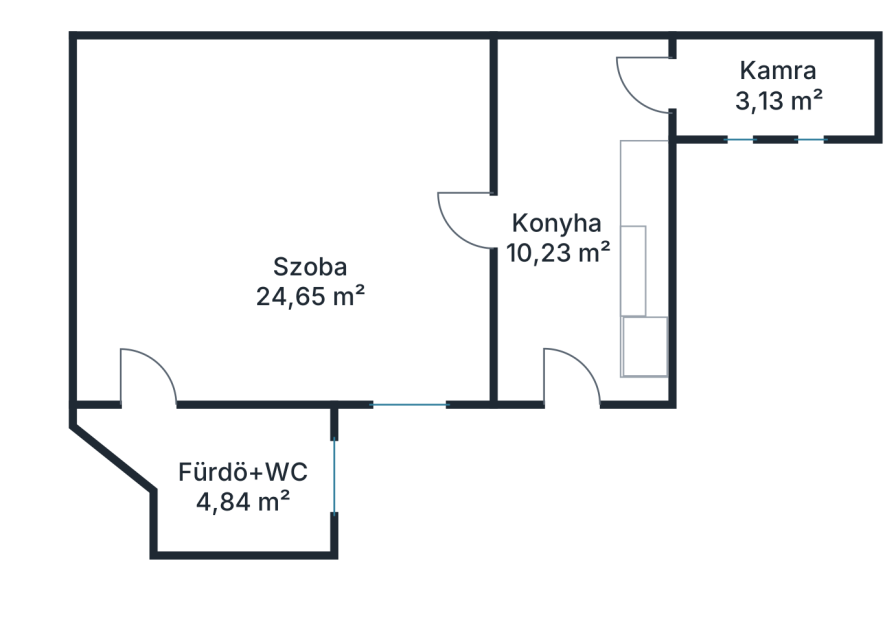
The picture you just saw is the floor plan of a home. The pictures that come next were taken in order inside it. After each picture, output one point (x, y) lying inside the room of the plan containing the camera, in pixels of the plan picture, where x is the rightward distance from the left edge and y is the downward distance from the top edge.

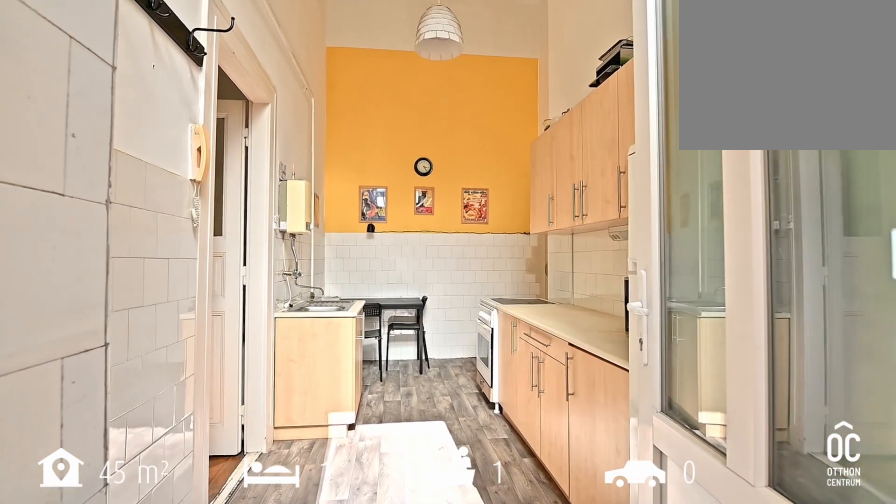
(558, 333)
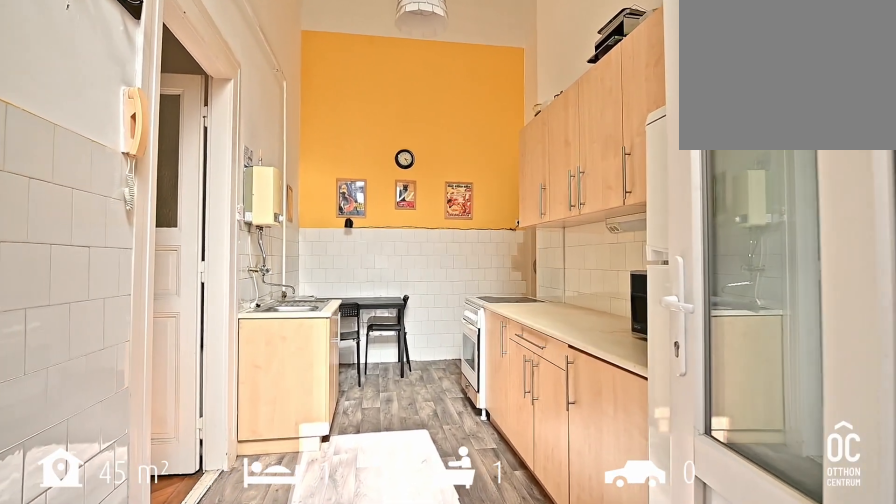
(558, 333)
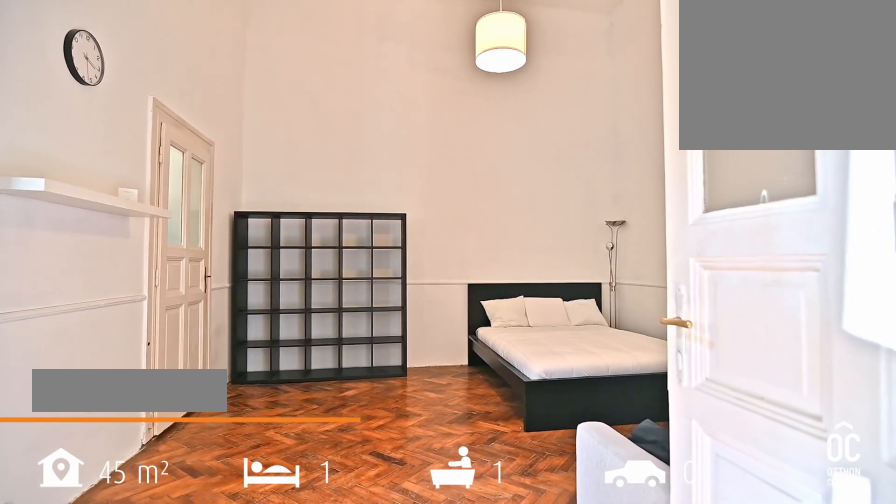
(284, 189)
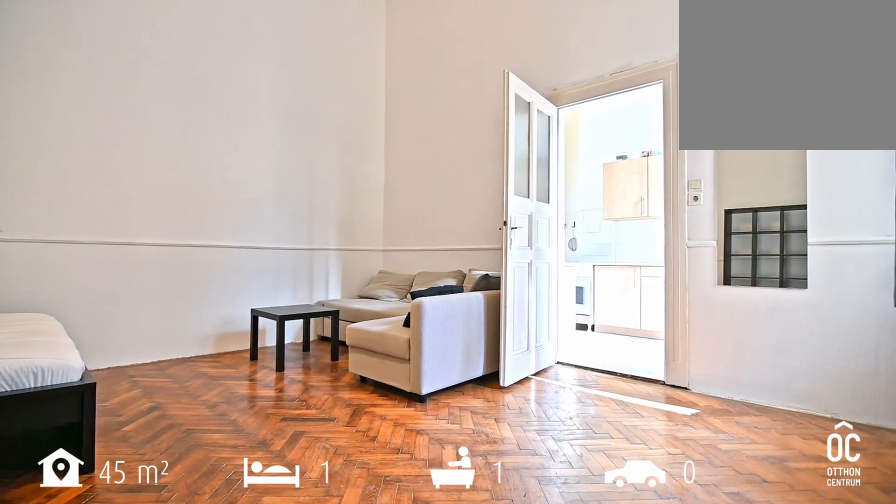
(284, 190)
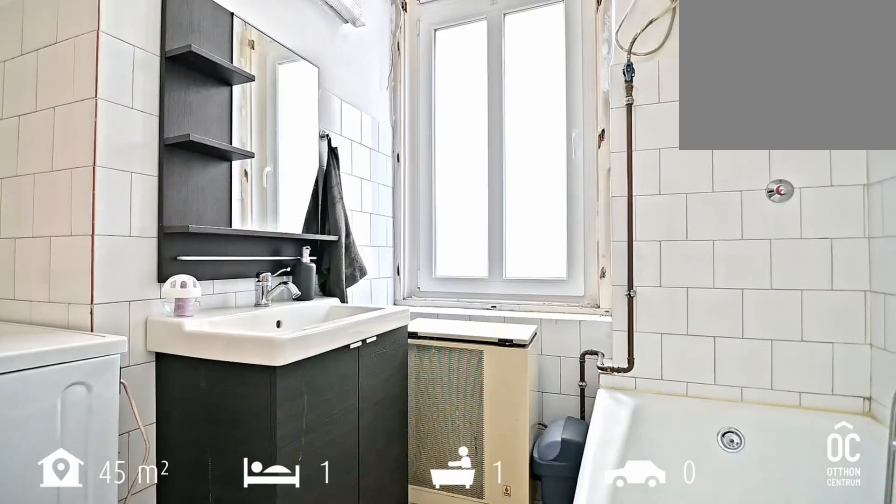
(241, 477)
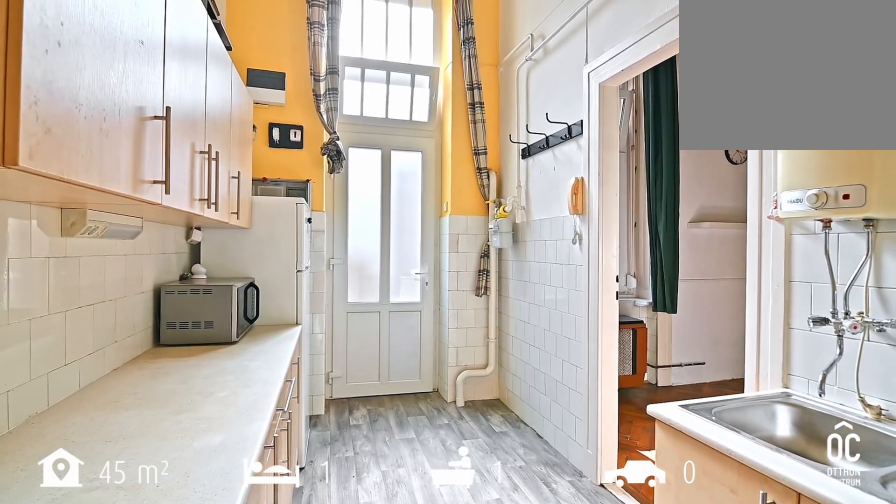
(556, 189)
